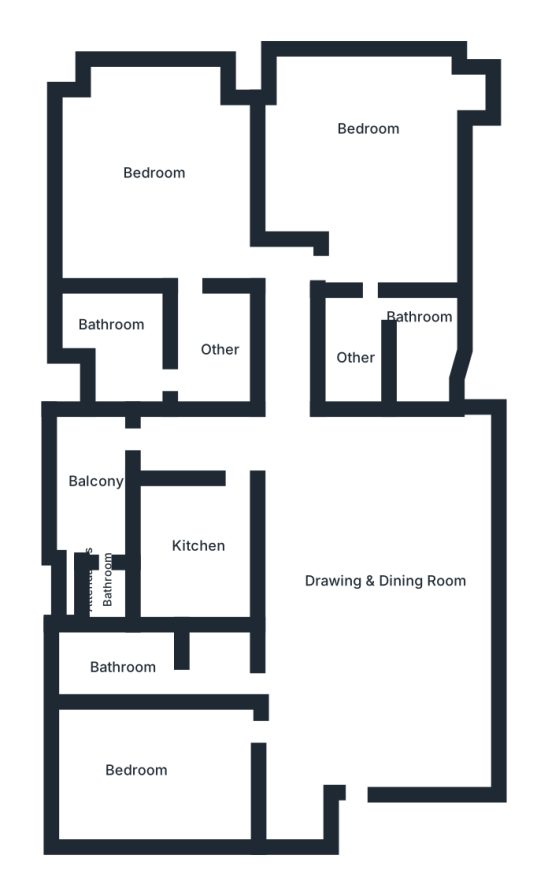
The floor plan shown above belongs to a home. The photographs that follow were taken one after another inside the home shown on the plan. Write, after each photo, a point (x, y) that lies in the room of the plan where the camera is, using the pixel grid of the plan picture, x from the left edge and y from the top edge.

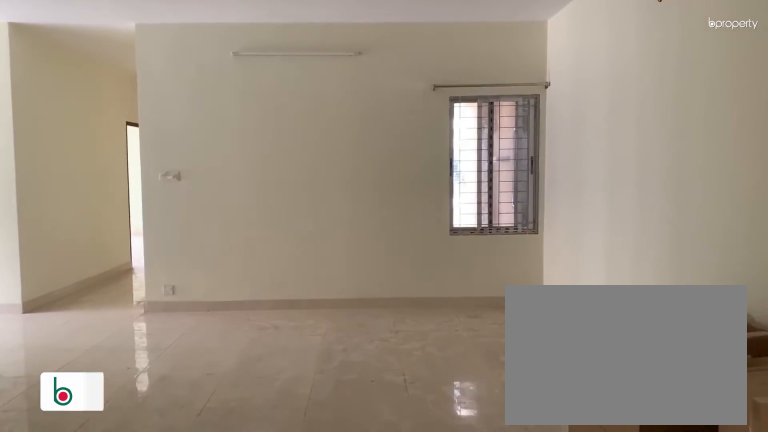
(378, 584)
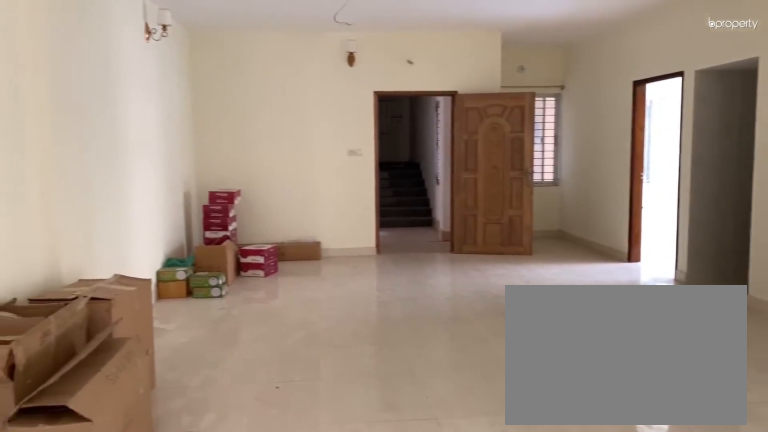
(378, 584)
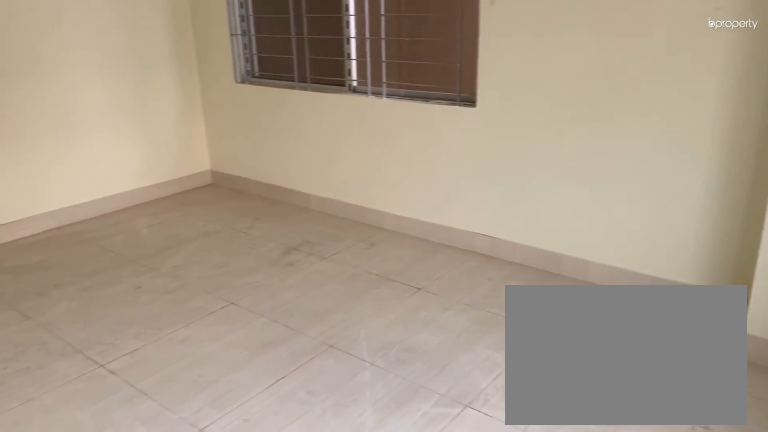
(160, 765)
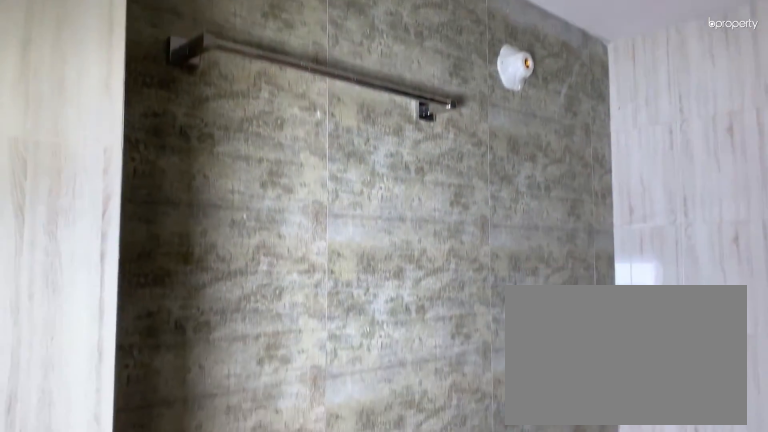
(128, 670)
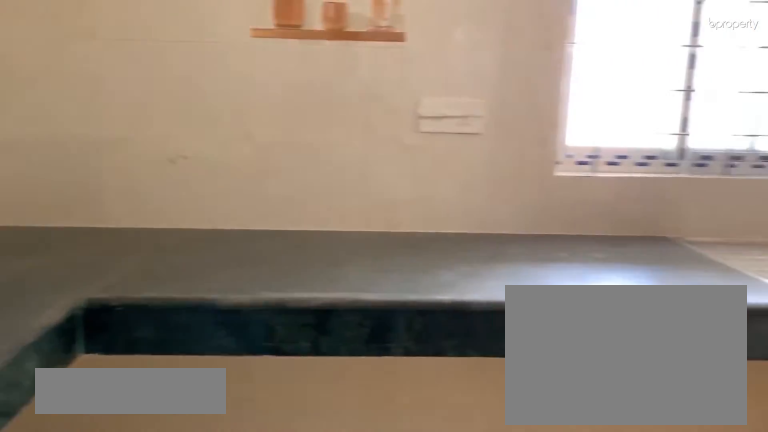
(197, 556)
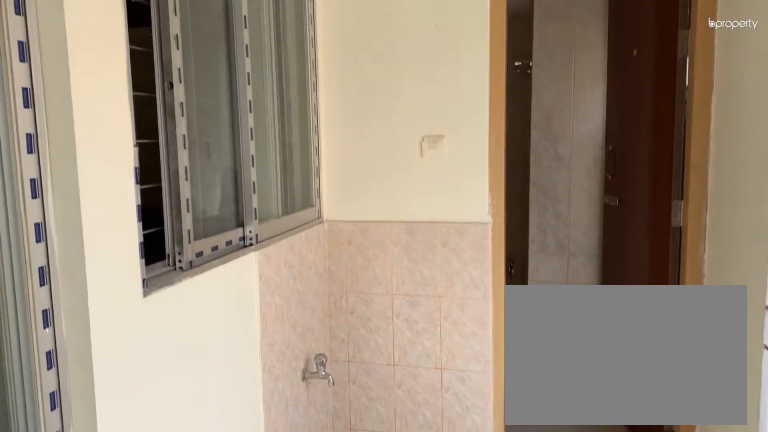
(91, 483)
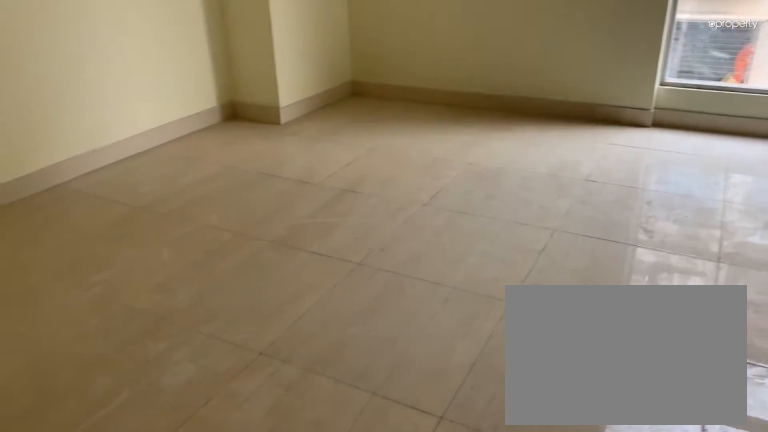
(371, 170)
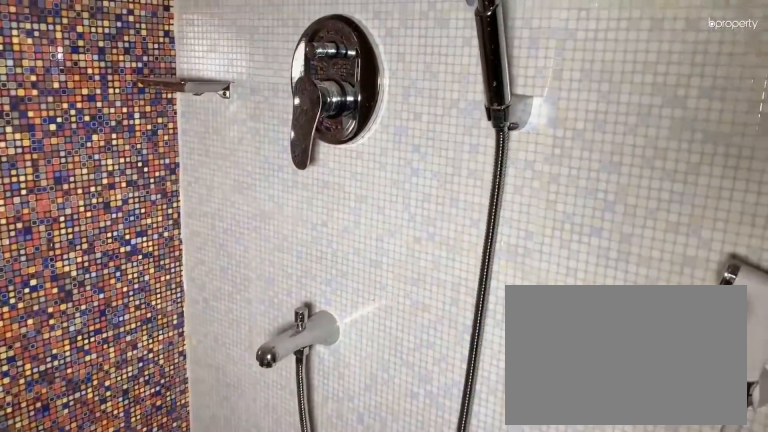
(430, 336)
